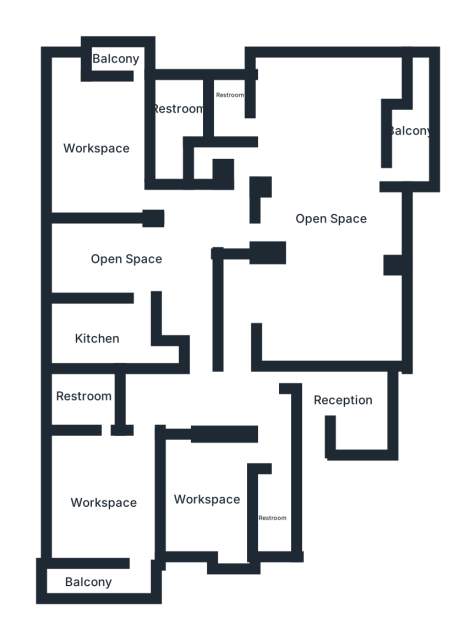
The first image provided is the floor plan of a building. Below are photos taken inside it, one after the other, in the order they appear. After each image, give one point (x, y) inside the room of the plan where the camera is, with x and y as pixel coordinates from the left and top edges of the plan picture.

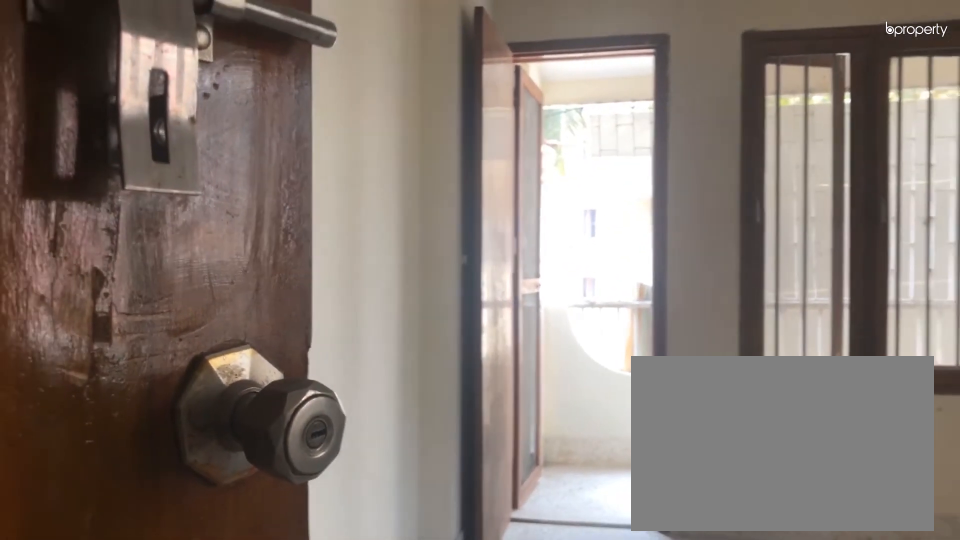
(108, 487)
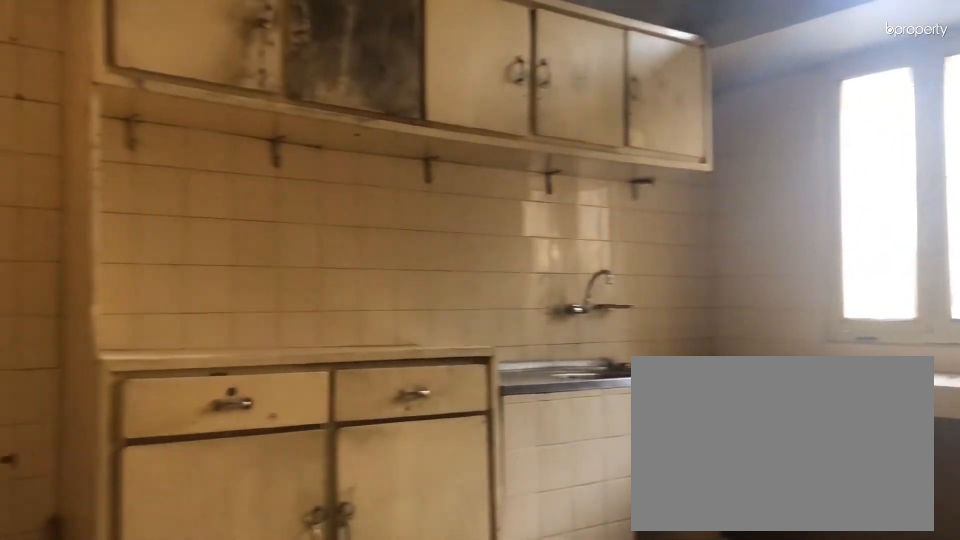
(96, 342)
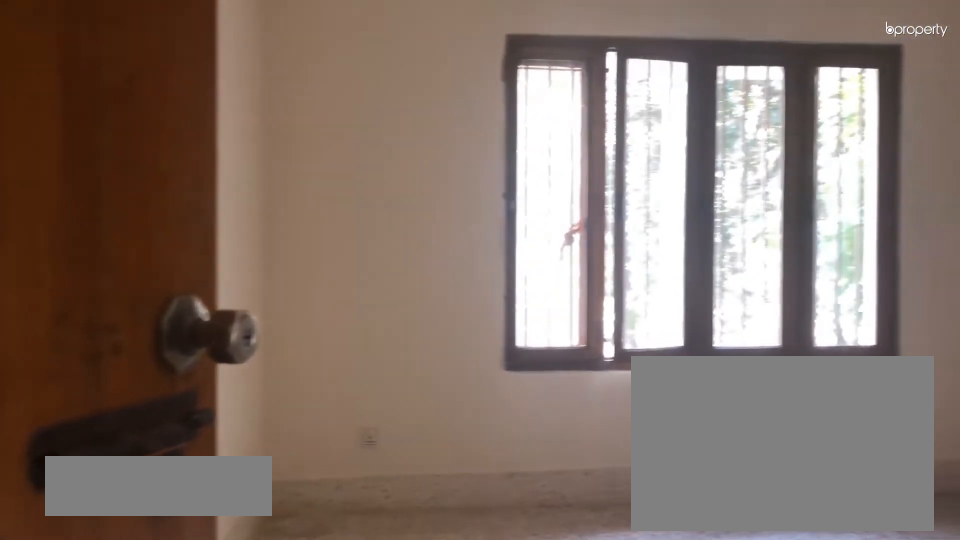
(97, 151)
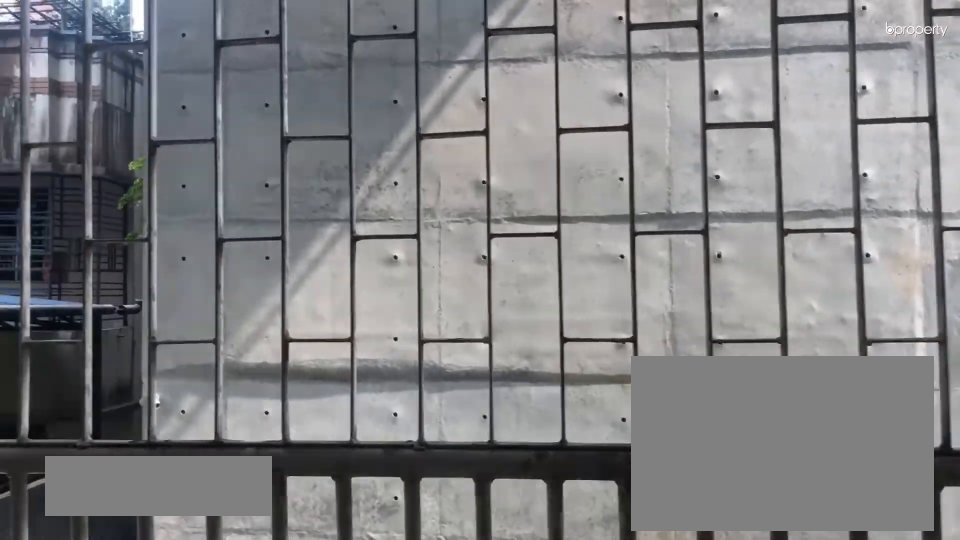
(117, 63)
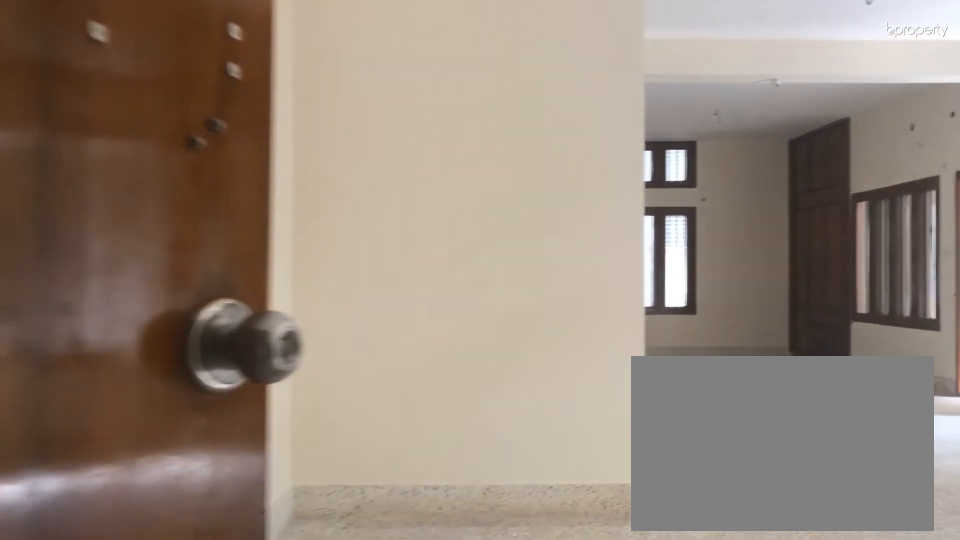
(254, 316)
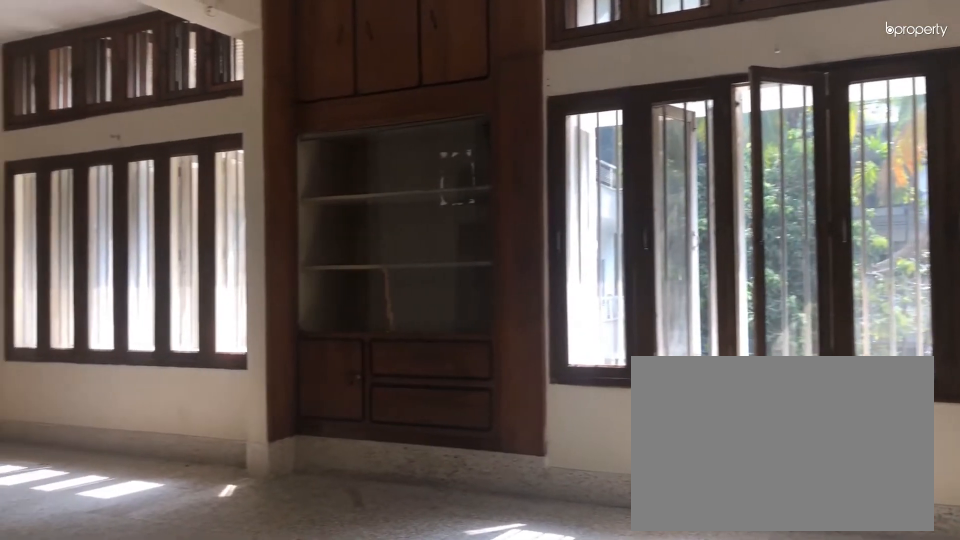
(322, 299)
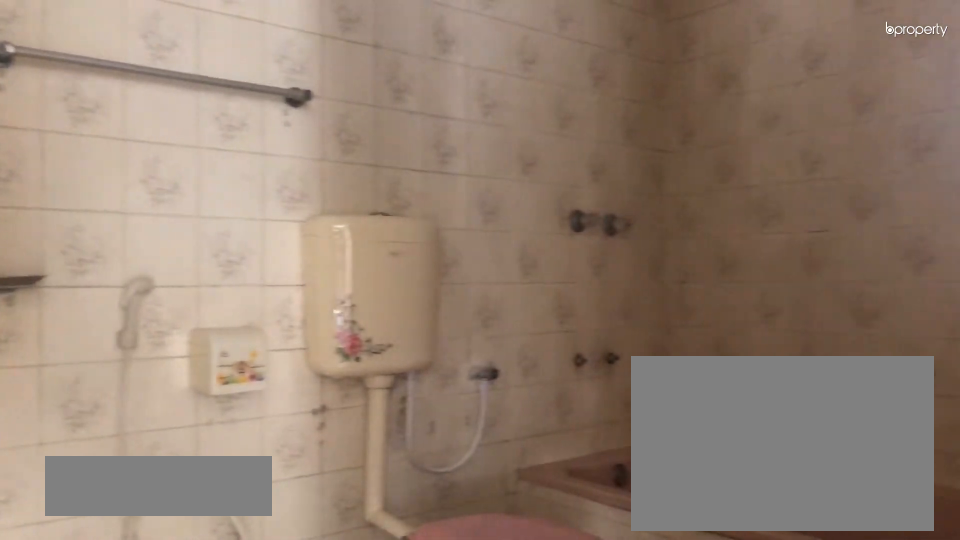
(229, 113)
